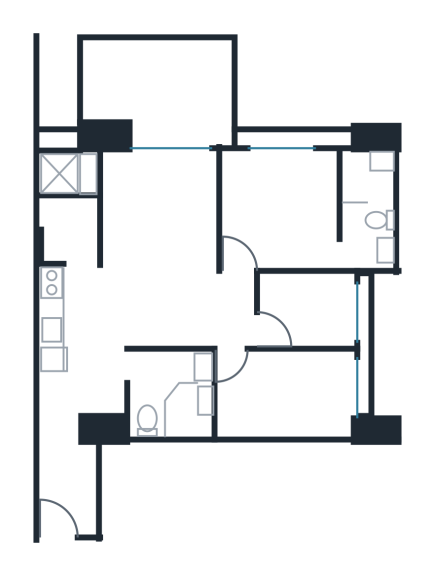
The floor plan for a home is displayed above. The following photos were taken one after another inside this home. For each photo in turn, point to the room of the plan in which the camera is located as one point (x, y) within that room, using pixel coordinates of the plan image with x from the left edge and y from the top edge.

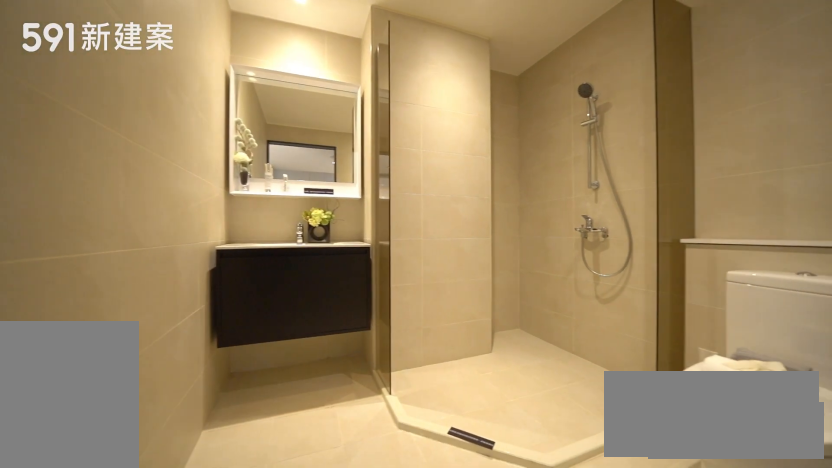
(172, 394)
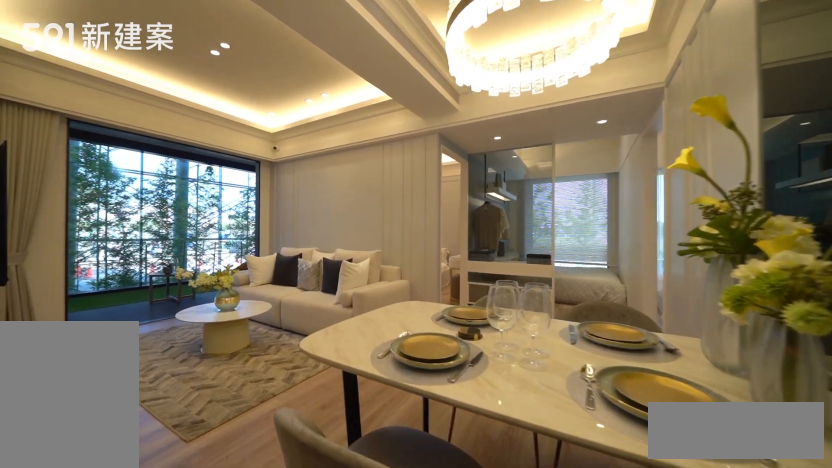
(170, 307)
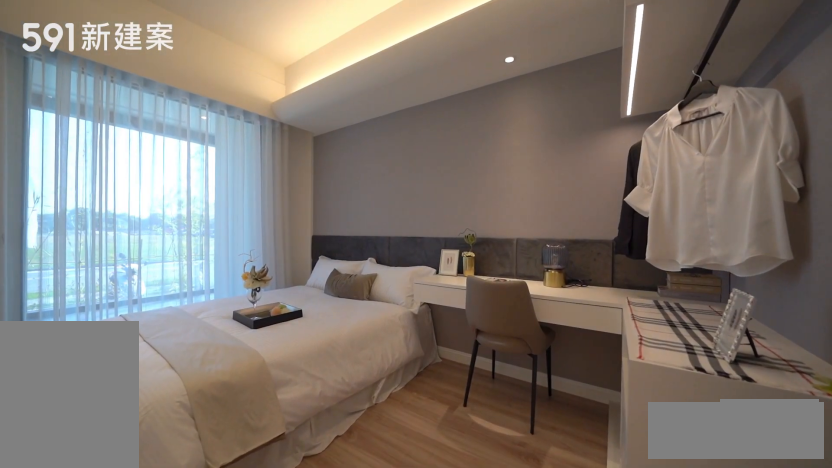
(288, 393)
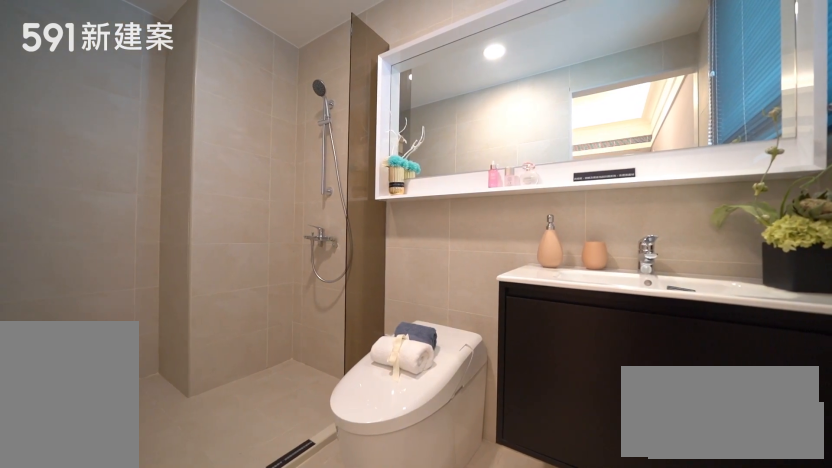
(365, 205)
